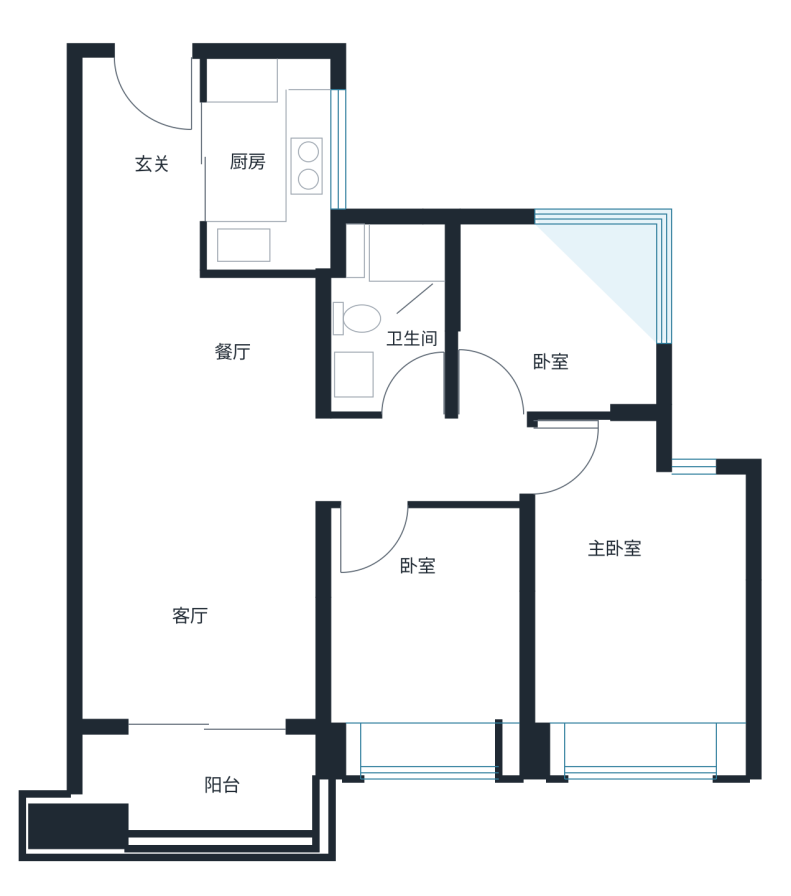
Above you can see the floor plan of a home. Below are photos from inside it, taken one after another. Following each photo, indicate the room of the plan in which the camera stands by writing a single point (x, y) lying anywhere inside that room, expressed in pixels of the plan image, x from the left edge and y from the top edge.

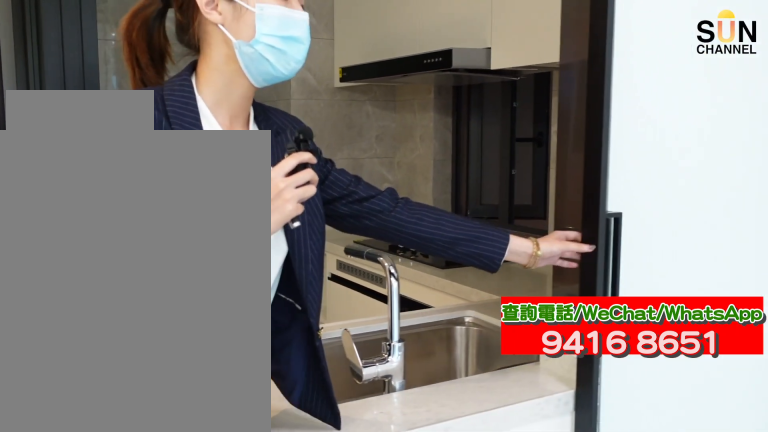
(268, 161)
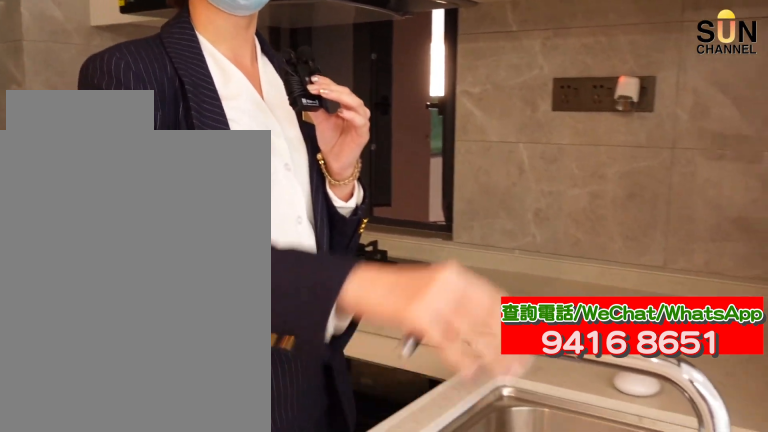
(268, 161)
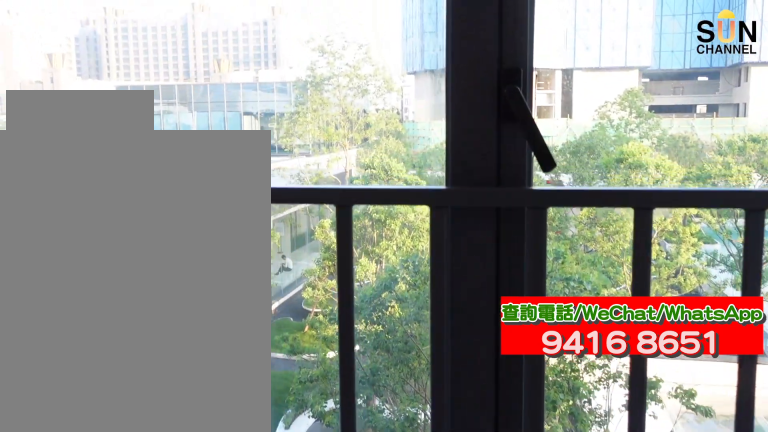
(434, 643)
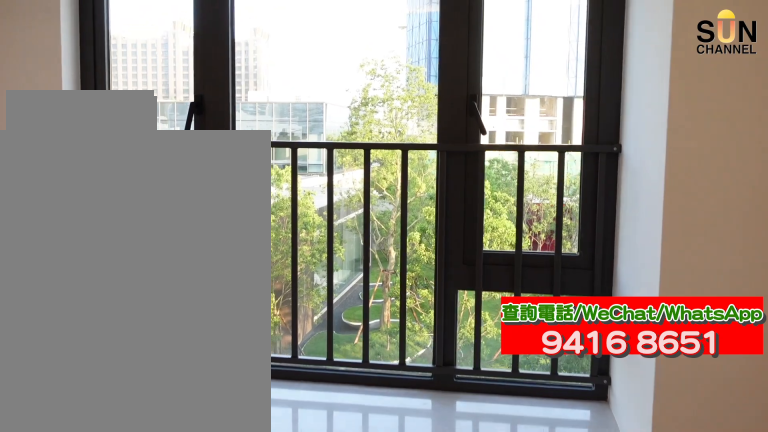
(643, 625)
